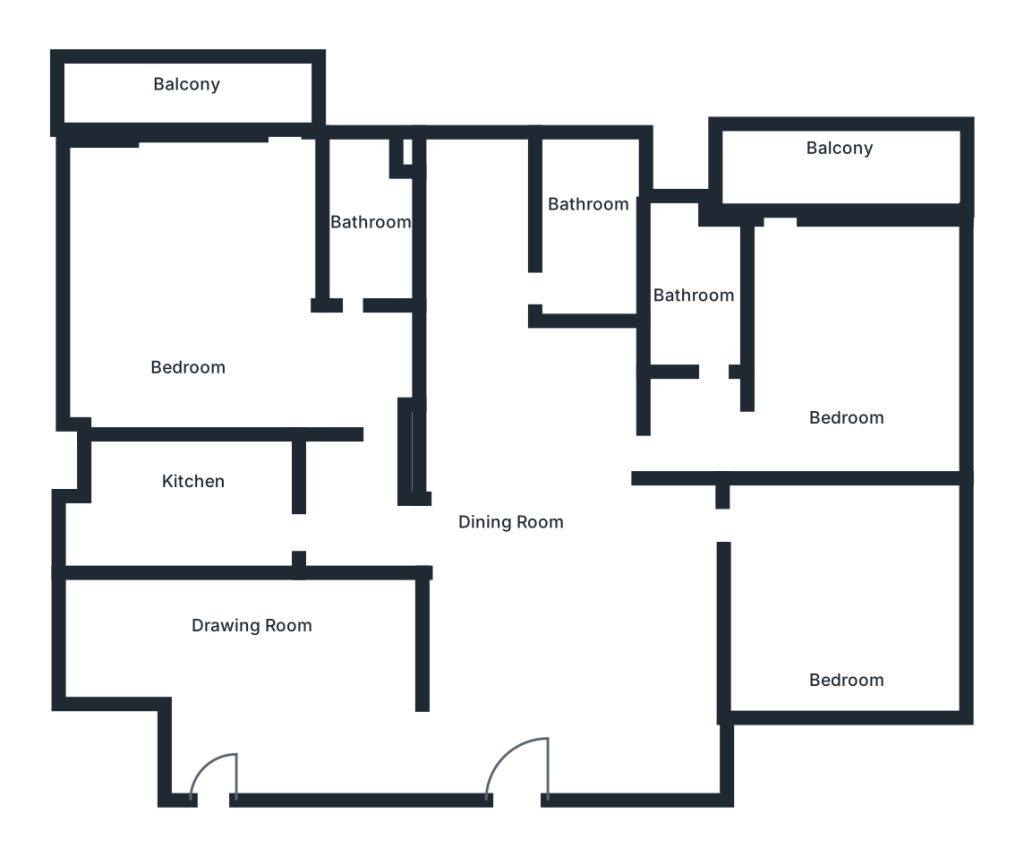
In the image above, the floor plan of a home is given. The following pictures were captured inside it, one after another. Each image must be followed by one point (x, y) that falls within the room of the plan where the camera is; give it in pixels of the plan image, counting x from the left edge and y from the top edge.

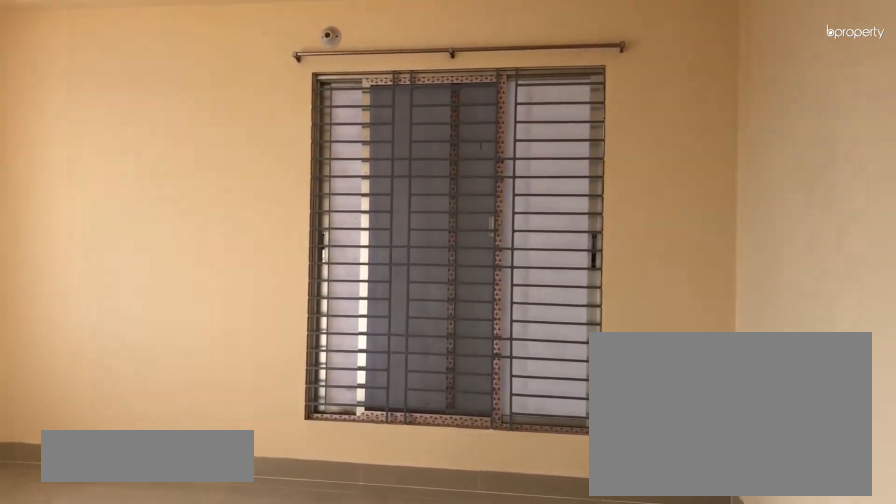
(844, 352)
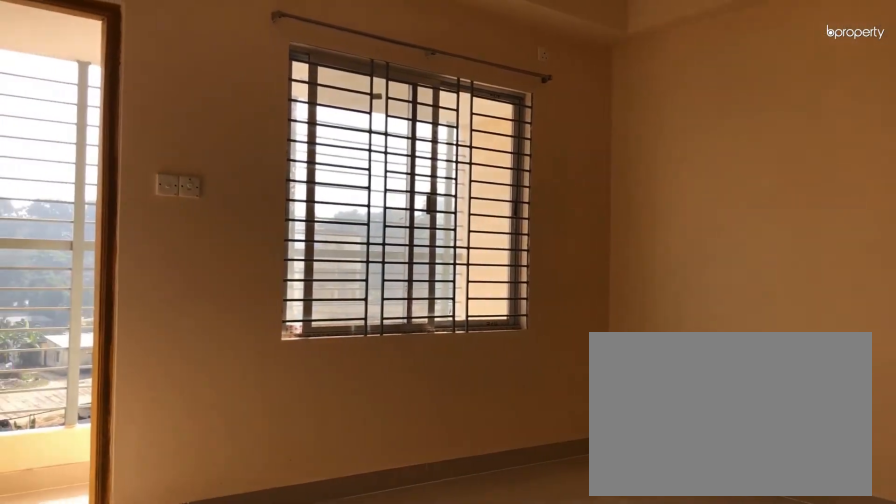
(844, 352)
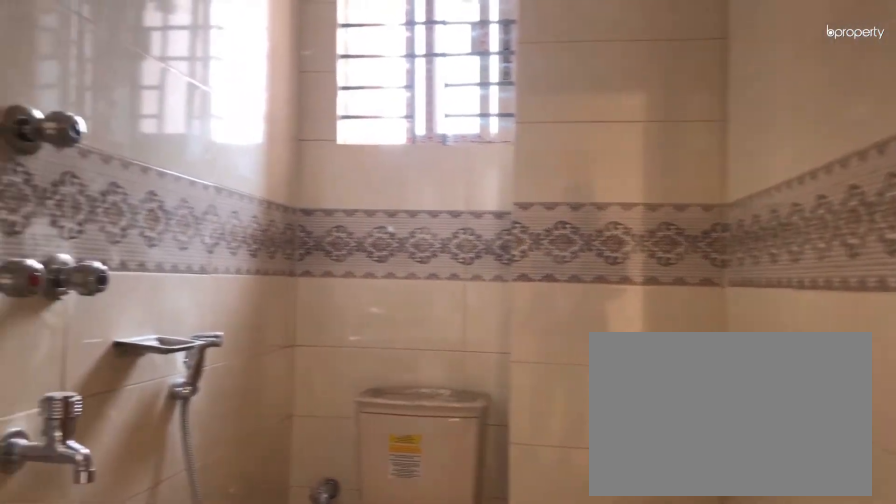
(696, 292)
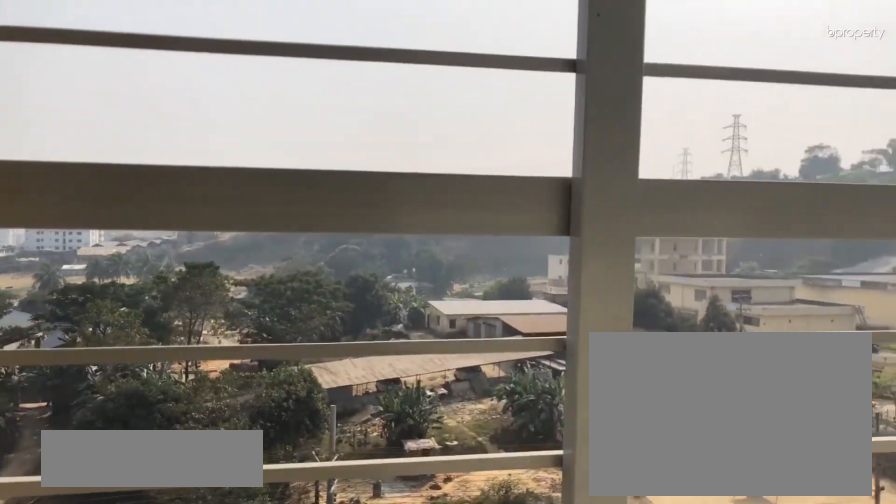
(823, 161)
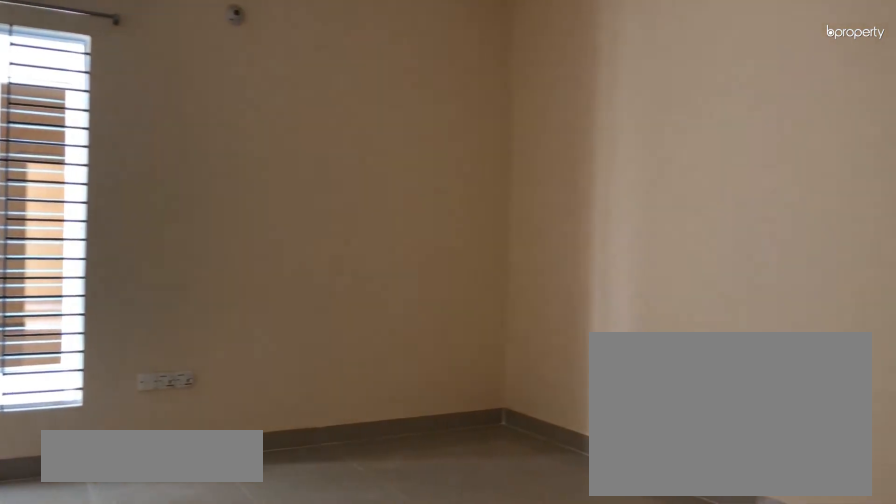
(860, 606)
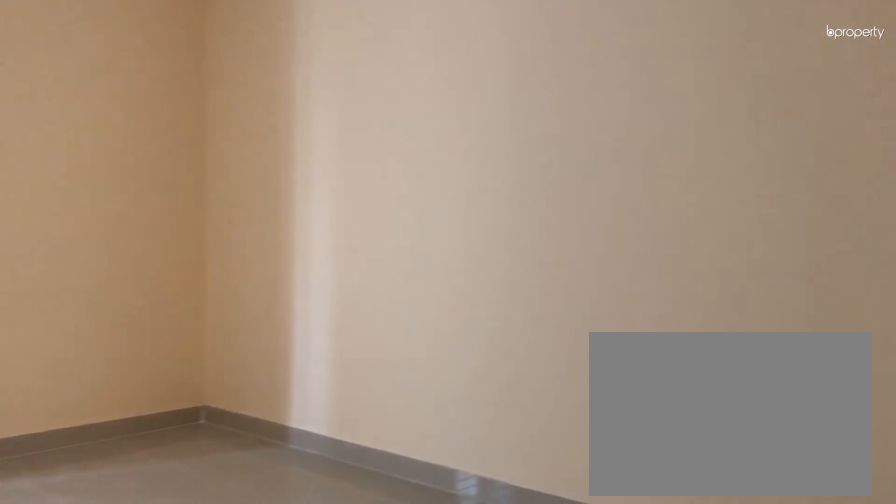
(860, 606)
